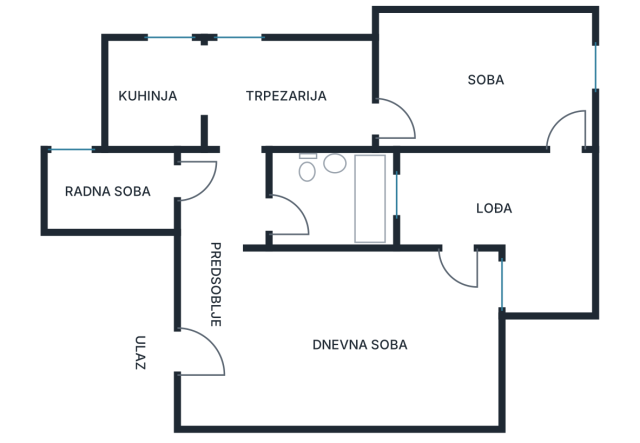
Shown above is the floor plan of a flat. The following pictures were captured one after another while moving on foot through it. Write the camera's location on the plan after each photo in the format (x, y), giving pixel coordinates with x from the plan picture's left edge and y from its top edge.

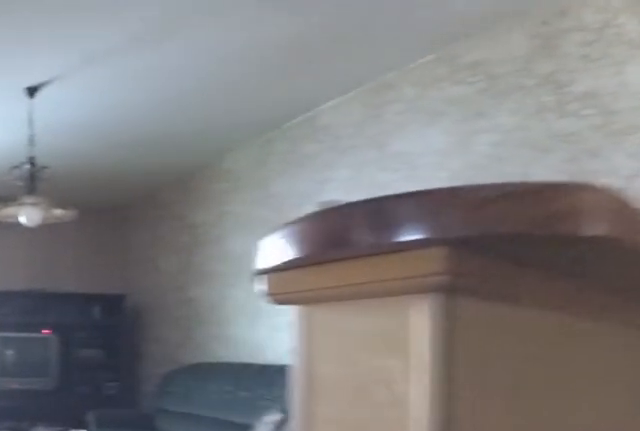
(193, 303)
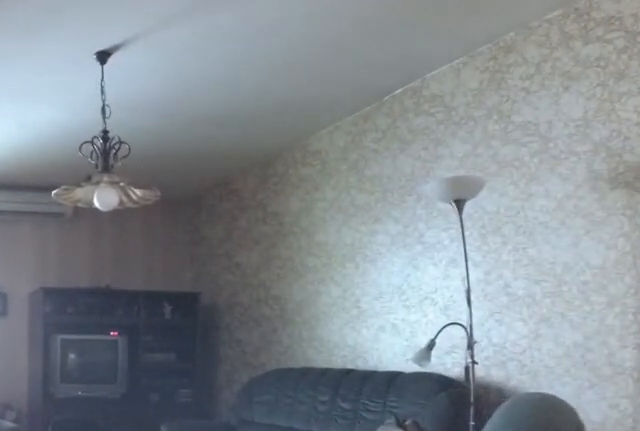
(222, 303)
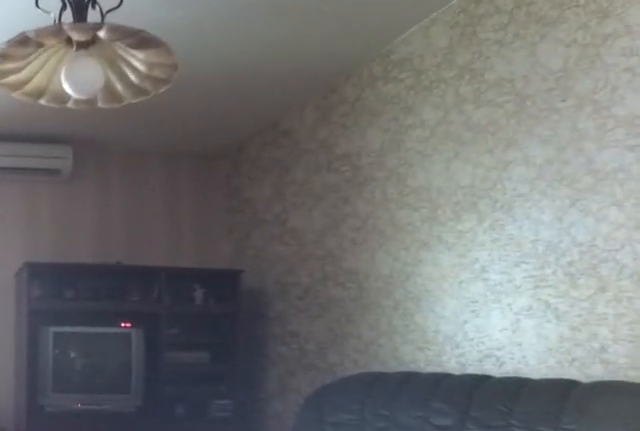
(288, 332)
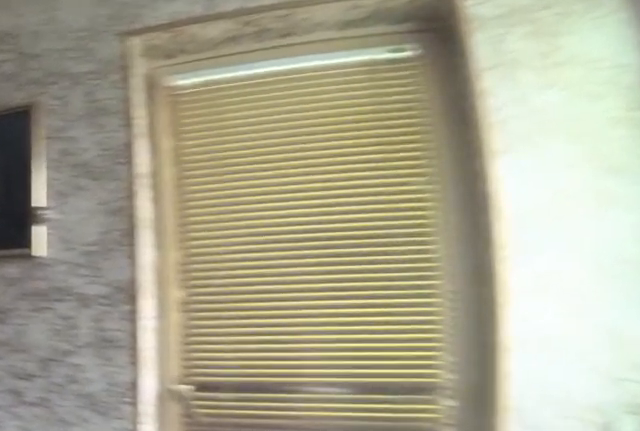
(453, 340)
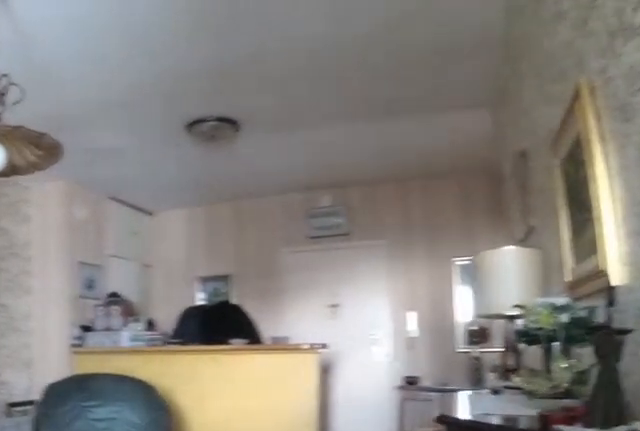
(467, 301)
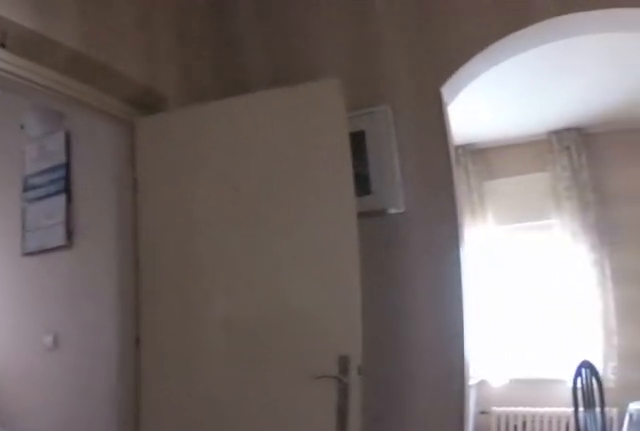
(238, 294)
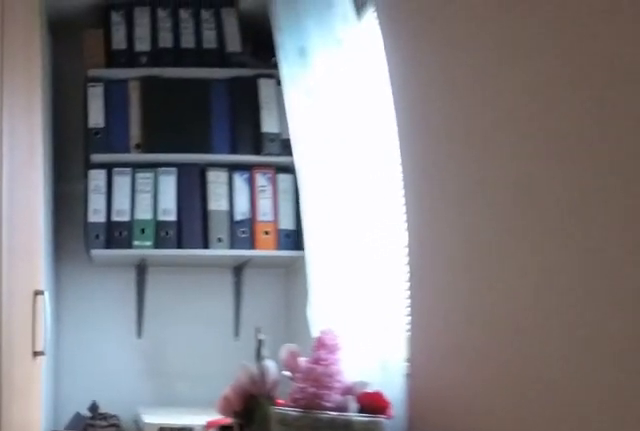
(159, 182)
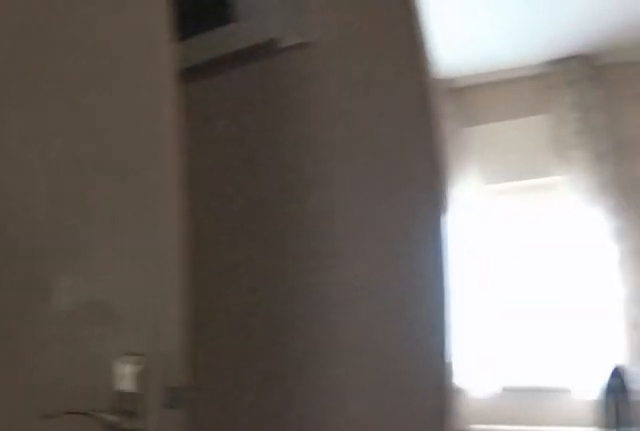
(215, 204)
